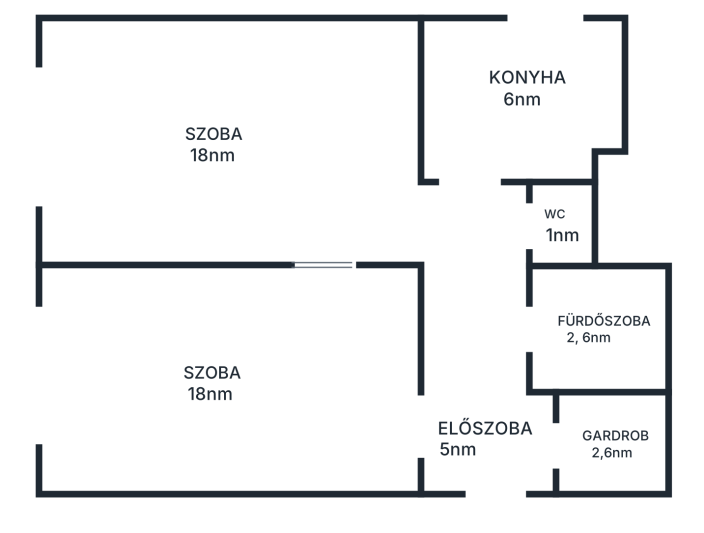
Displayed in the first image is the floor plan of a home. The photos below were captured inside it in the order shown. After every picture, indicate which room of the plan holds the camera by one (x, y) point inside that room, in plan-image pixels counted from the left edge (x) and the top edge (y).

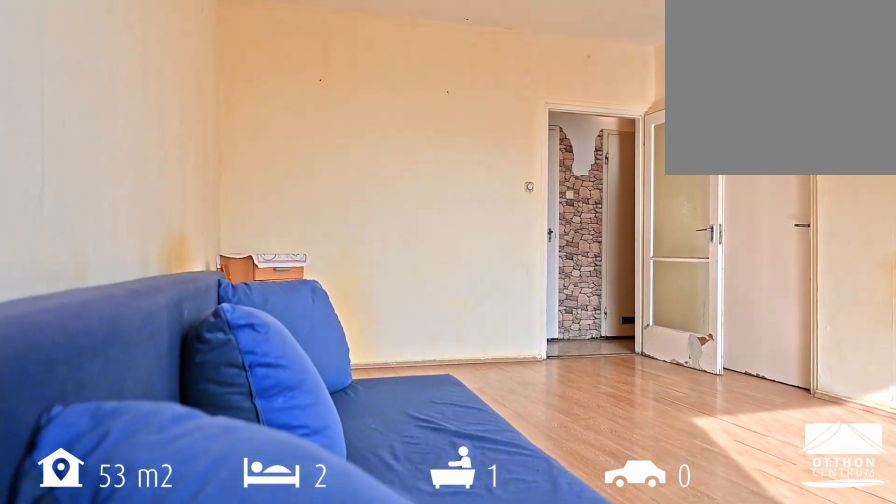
(235, 151)
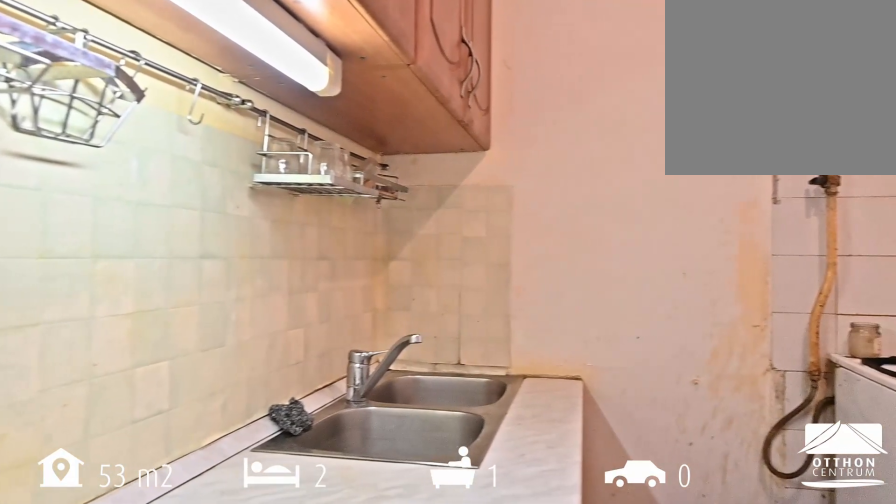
(526, 102)
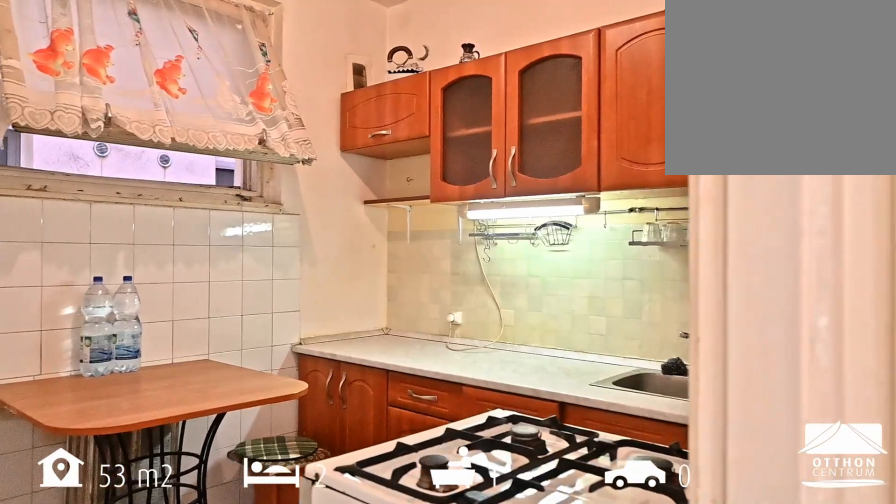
(526, 103)
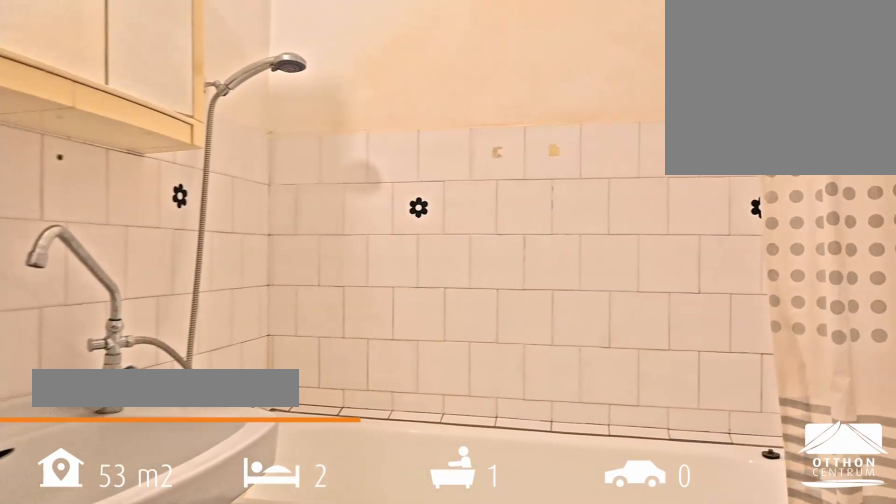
(604, 338)
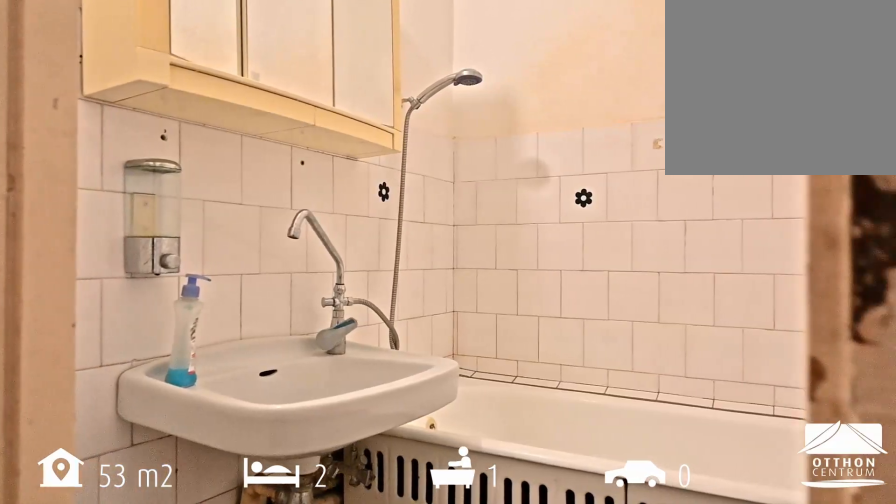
(603, 338)
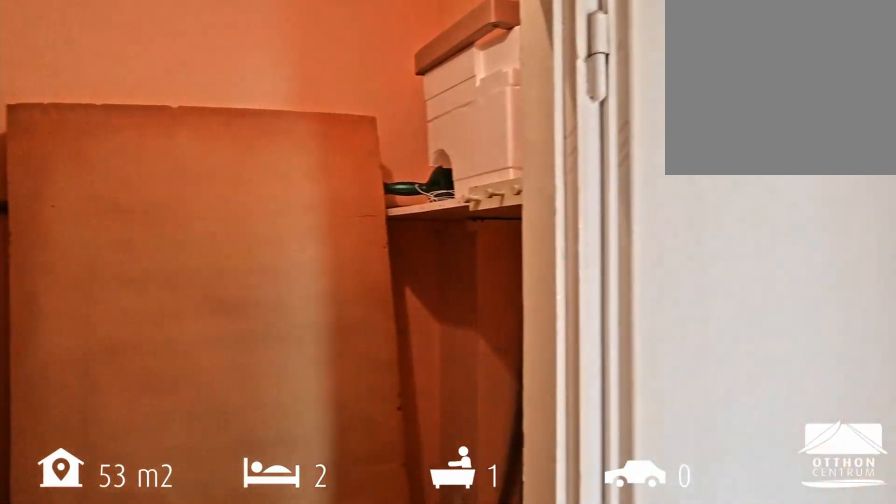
(610, 444)
